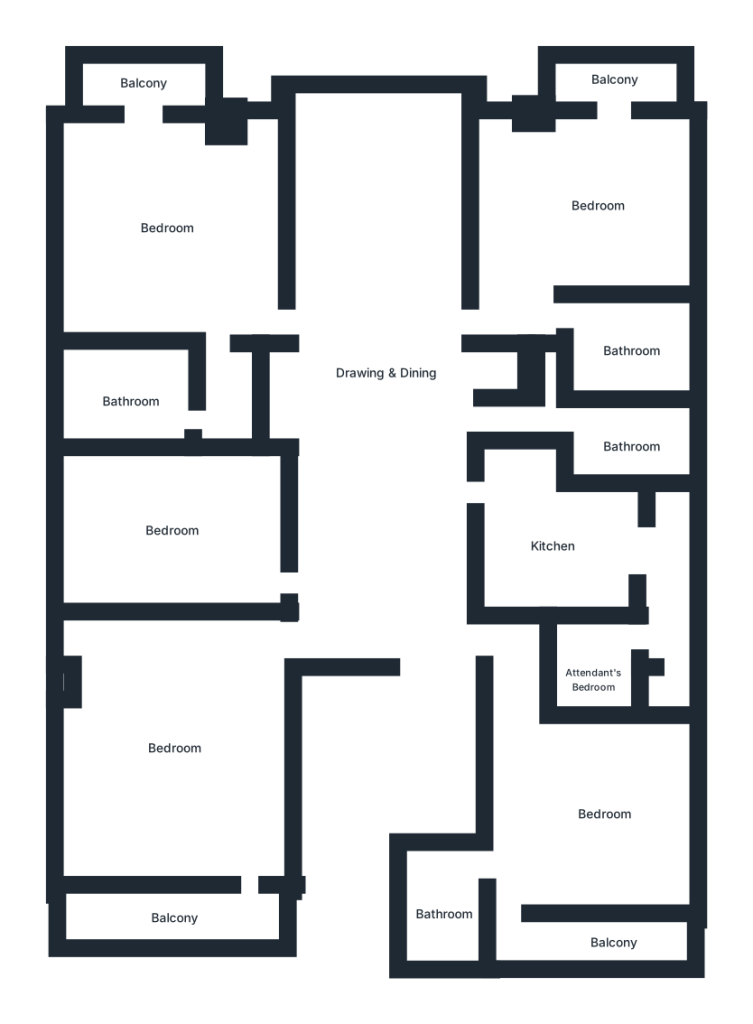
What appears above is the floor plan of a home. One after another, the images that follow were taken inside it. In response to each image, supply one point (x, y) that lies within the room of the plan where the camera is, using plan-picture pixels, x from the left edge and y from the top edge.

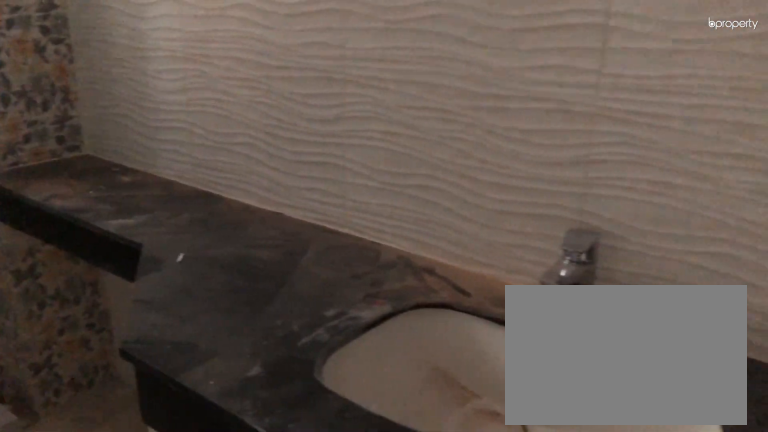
(130, 394)
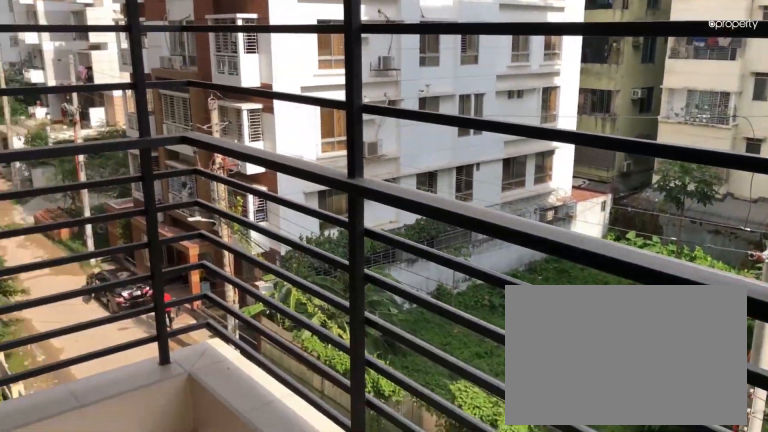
(138, 77)
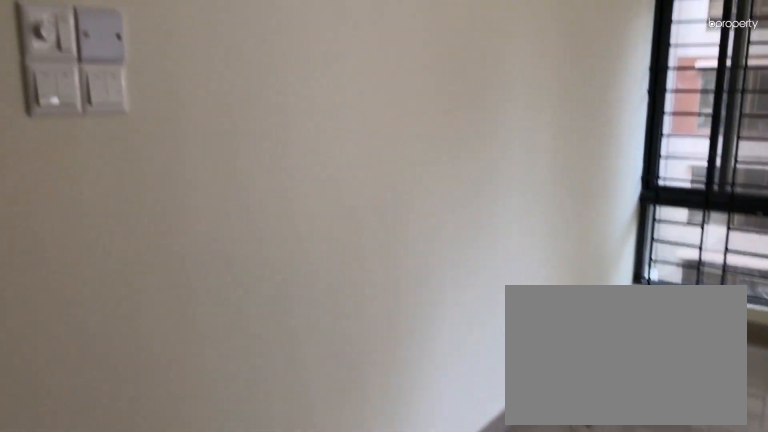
(593, 195)
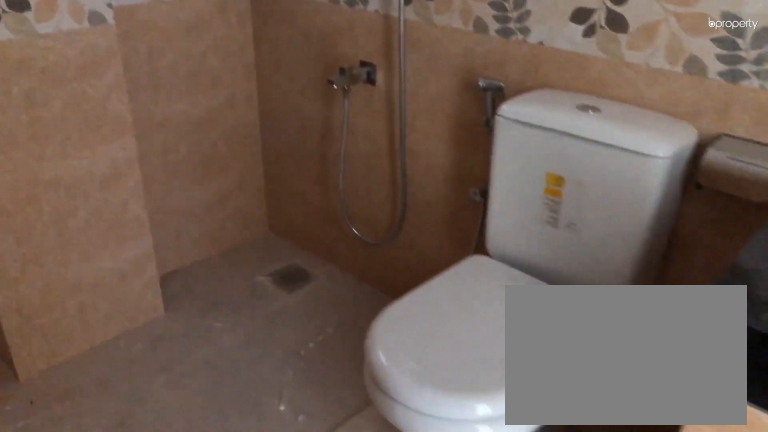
(627, 349)
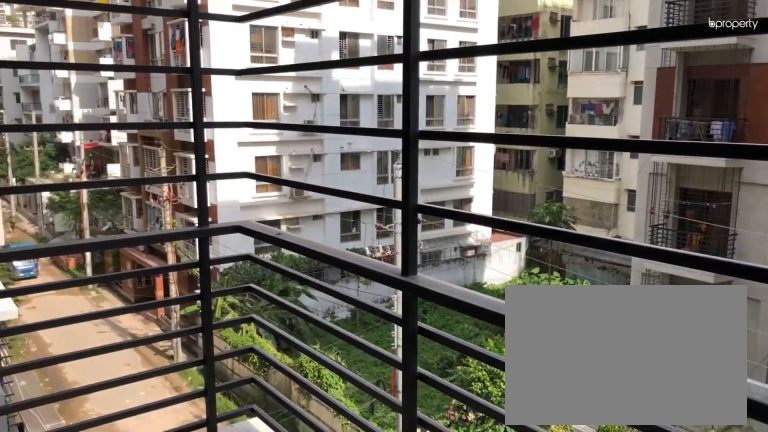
(612, 81)
